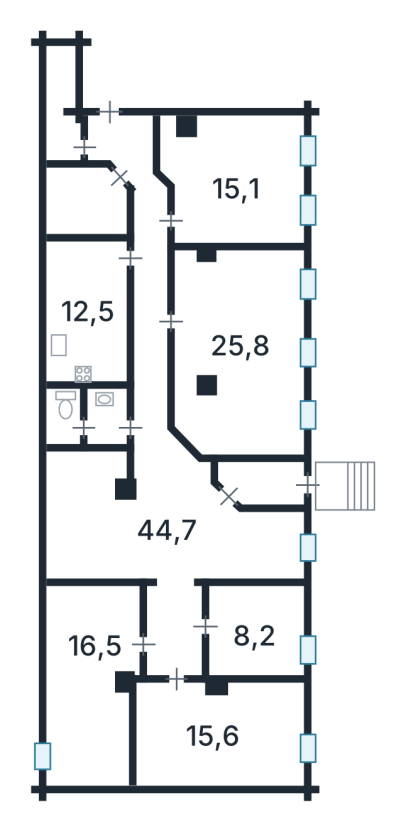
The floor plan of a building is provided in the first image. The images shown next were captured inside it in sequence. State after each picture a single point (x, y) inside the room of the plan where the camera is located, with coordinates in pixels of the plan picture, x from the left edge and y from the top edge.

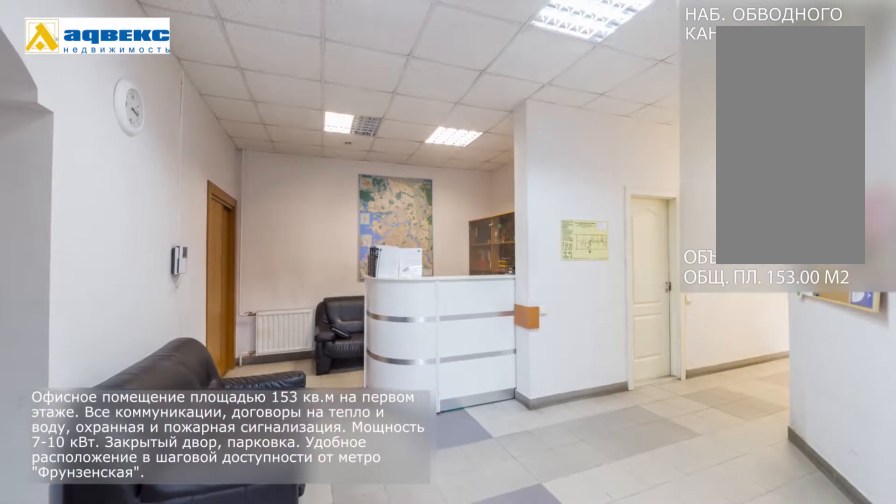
(171, 513)
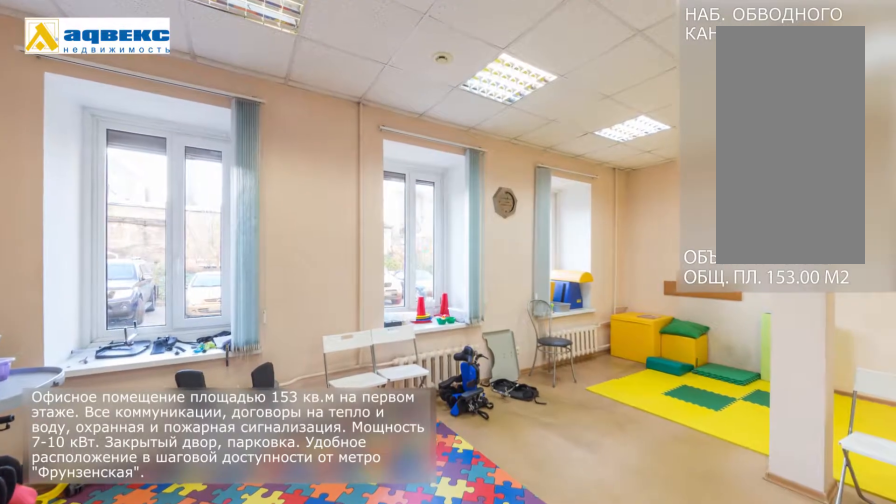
(247, 339)
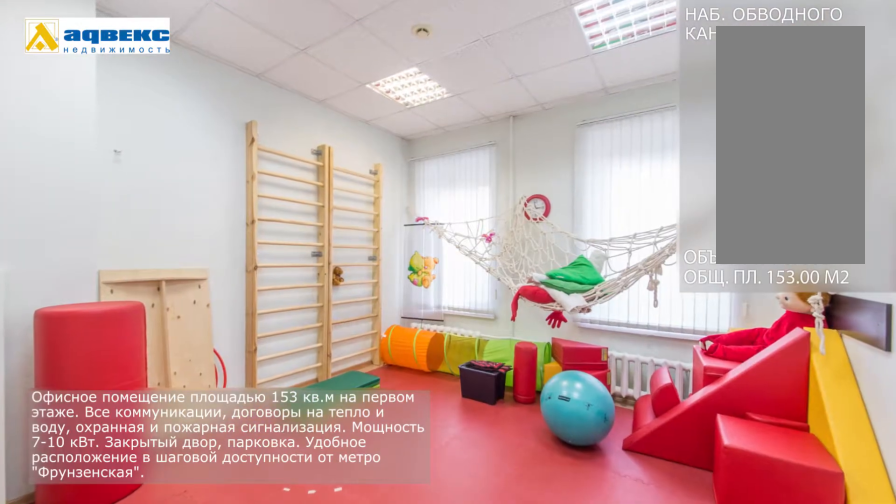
(247, 184)
